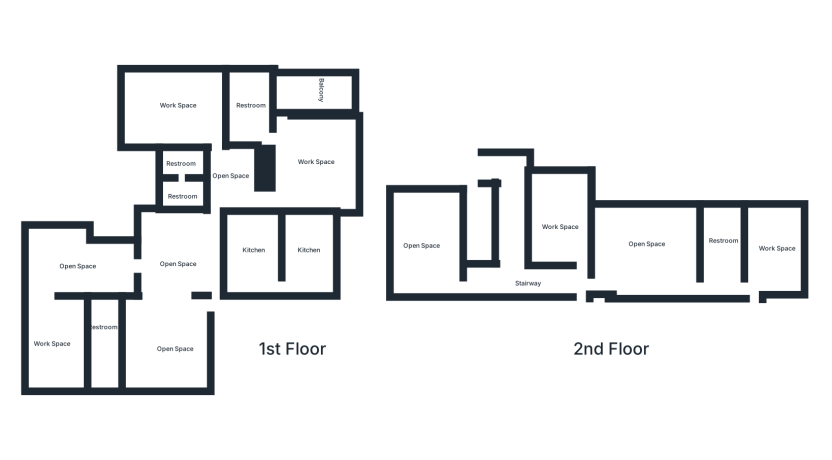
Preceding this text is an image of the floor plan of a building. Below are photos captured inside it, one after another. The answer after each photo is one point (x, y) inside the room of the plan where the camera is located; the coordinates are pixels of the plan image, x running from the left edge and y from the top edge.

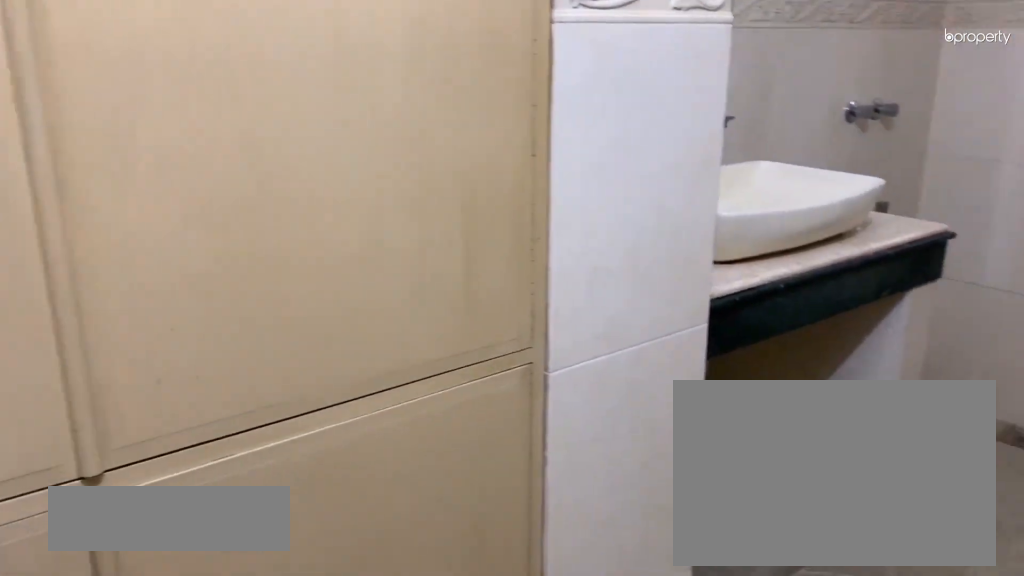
(249, 112)
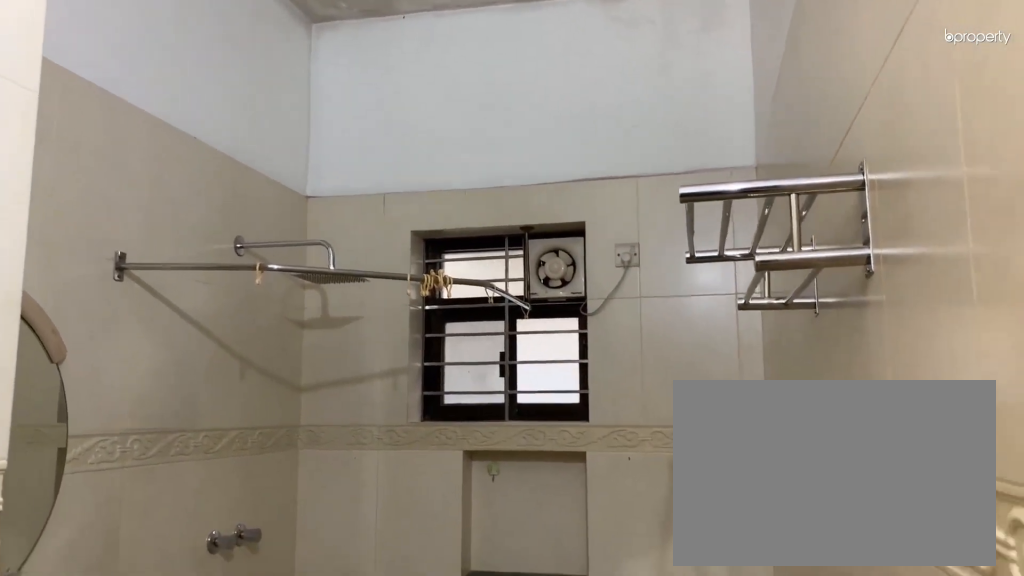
(251, 120)
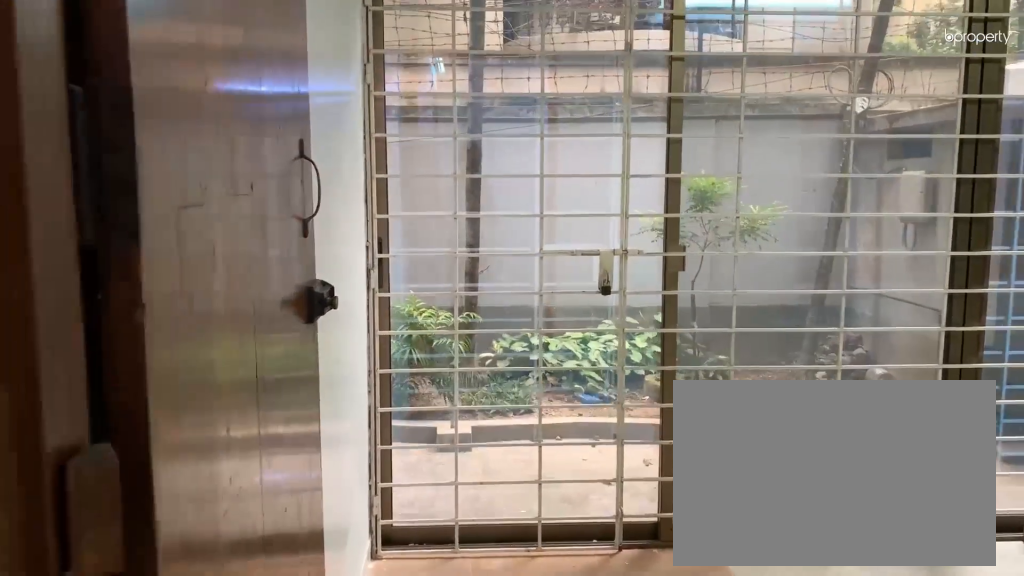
(312, 89)
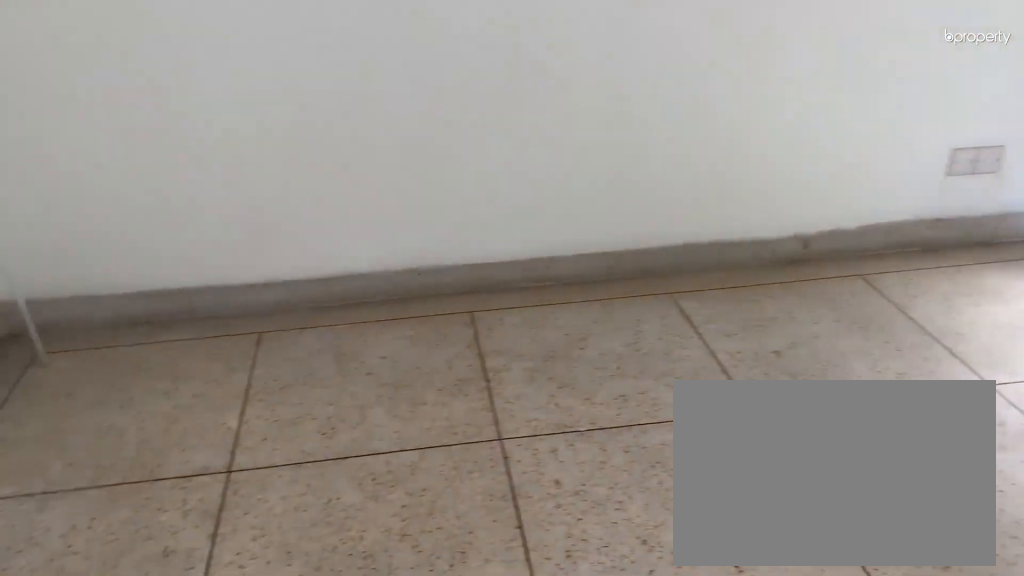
(563, 224)
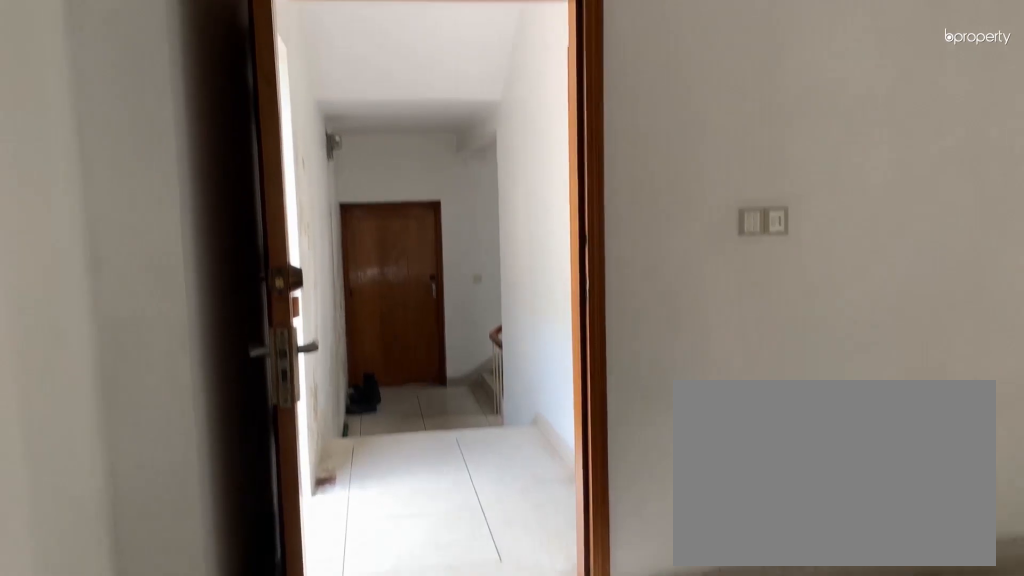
(651, 252)
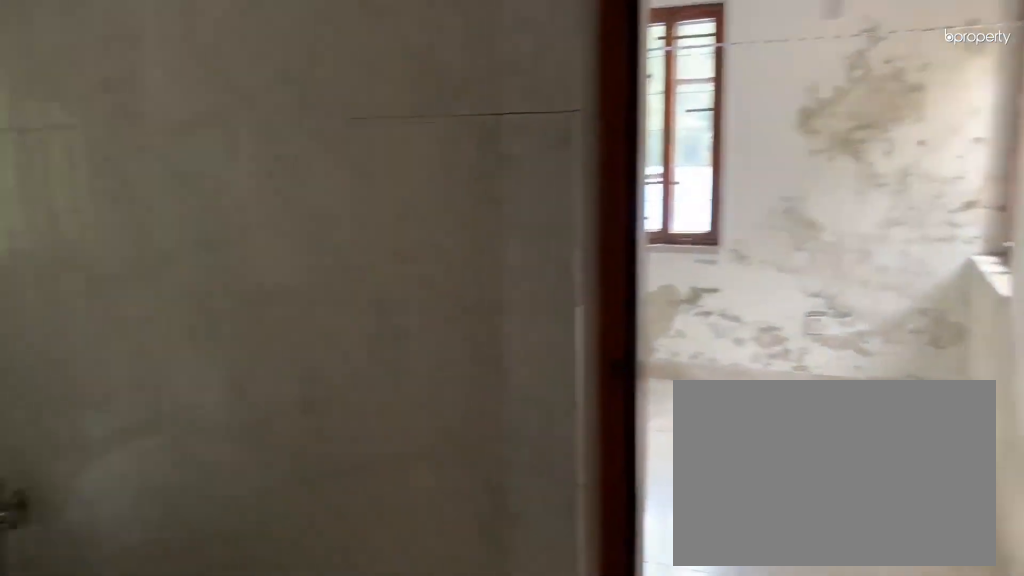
(725, 256)
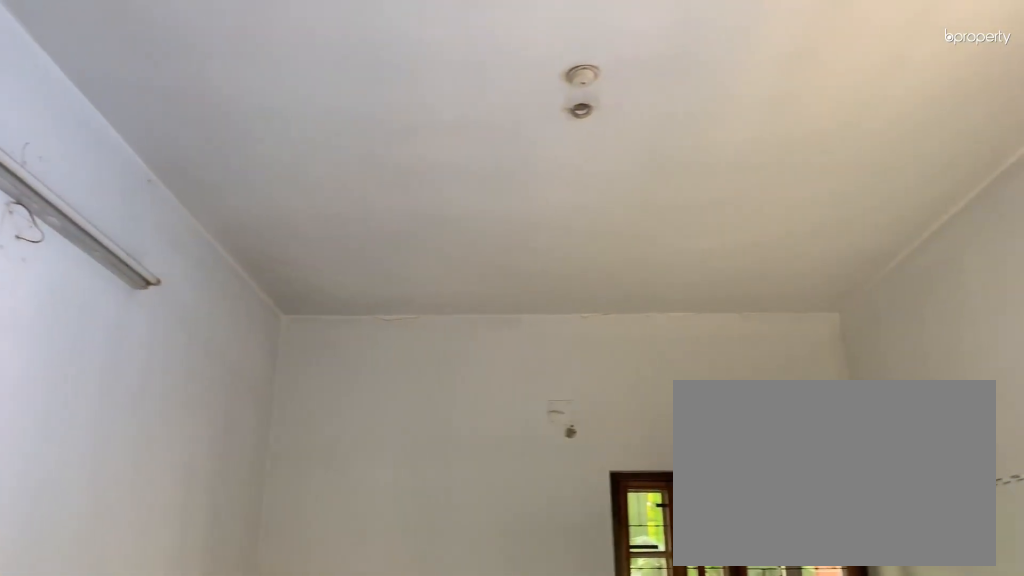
(773, 251)
